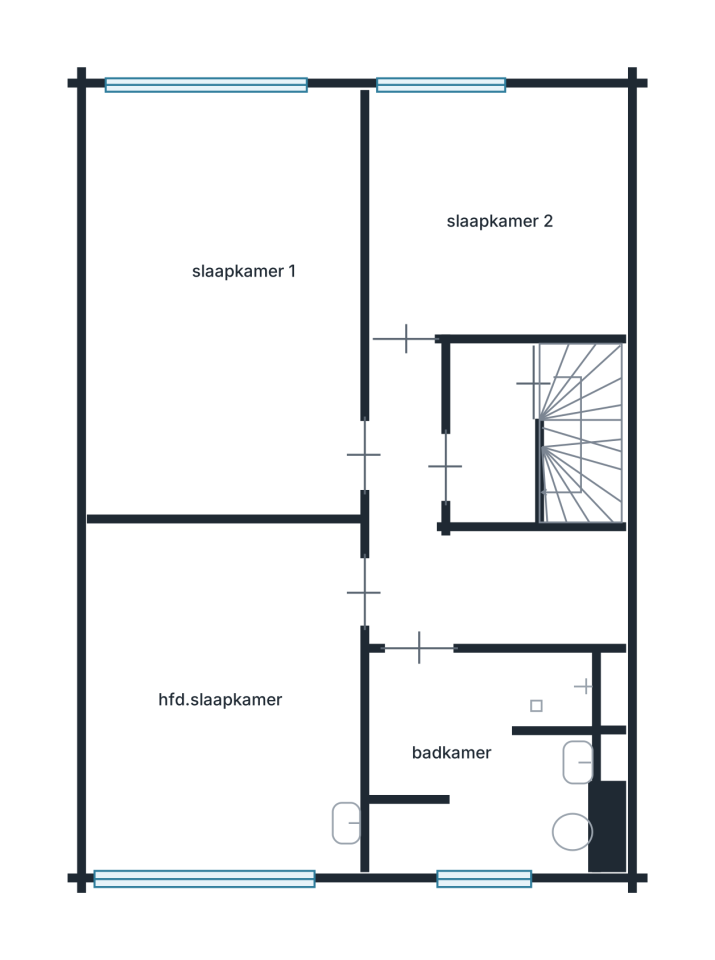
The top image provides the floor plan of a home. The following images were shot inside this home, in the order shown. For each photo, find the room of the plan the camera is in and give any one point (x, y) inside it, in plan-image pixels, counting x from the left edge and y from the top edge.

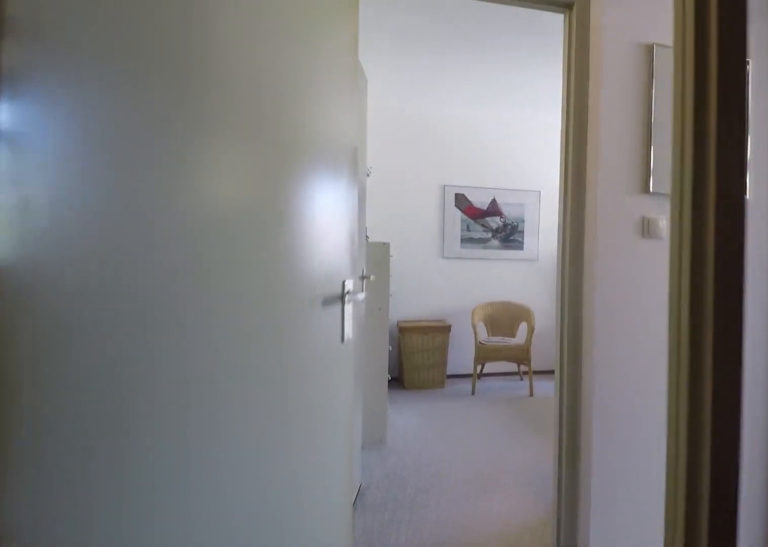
(467, 540)
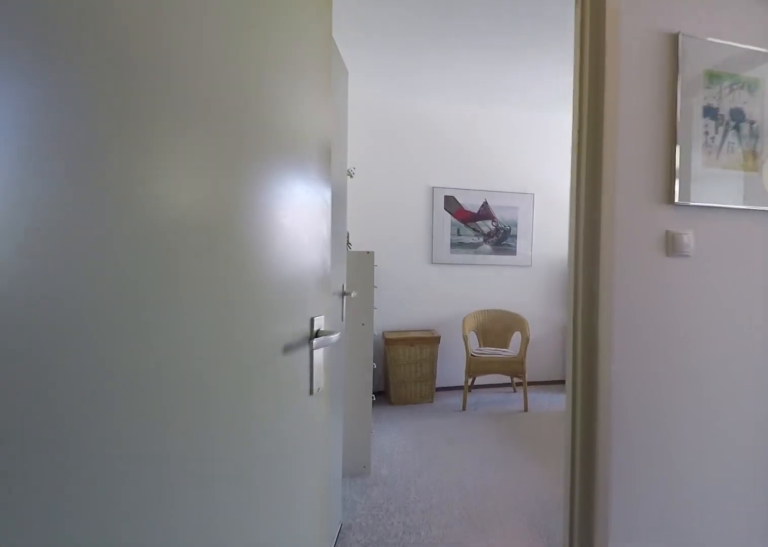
(467, 540)
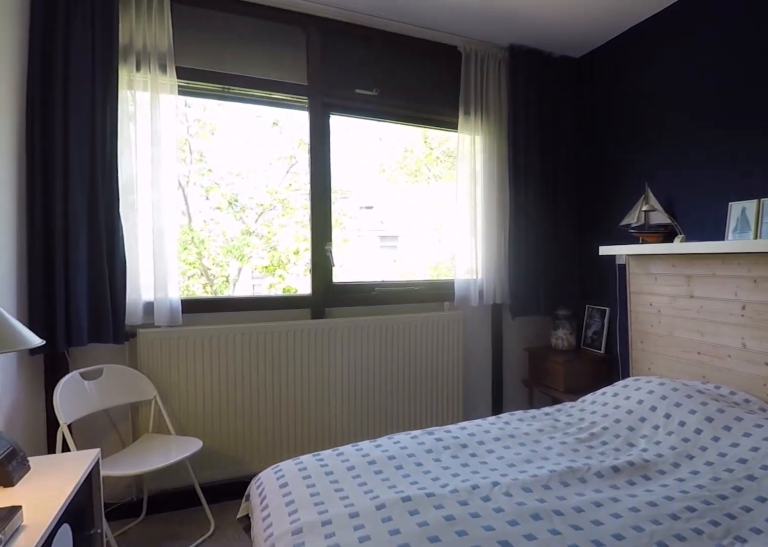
(226, 305)
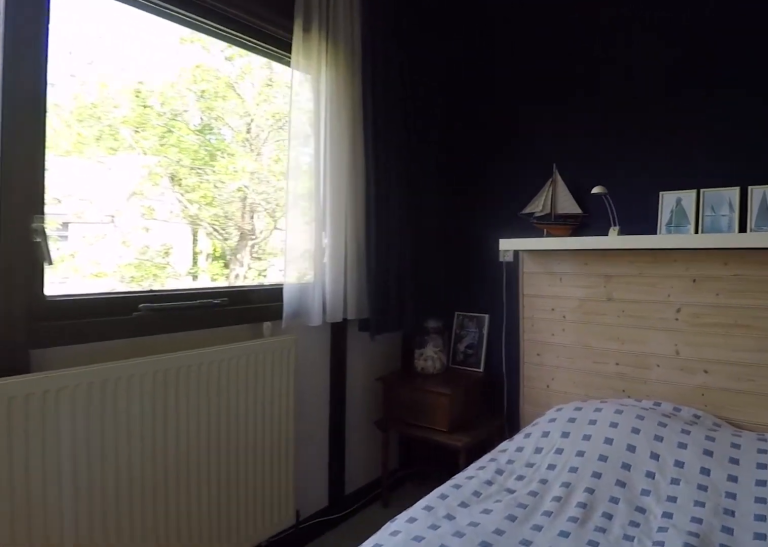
(226, 305)
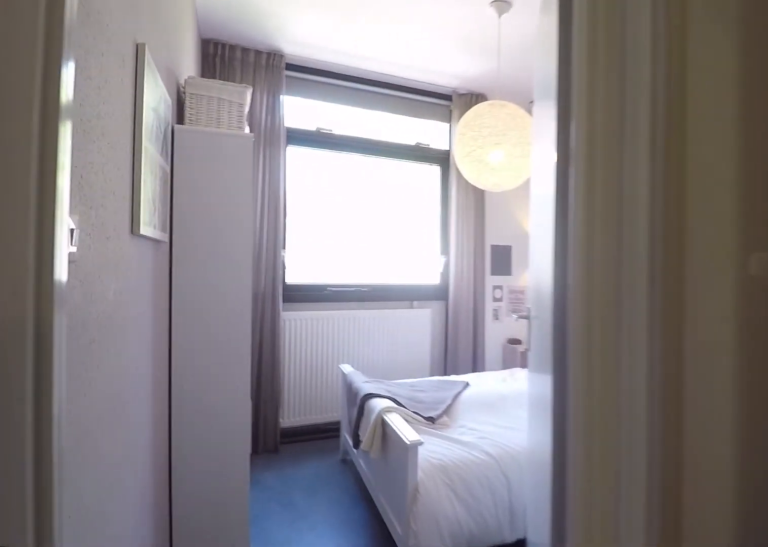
(467, 540)
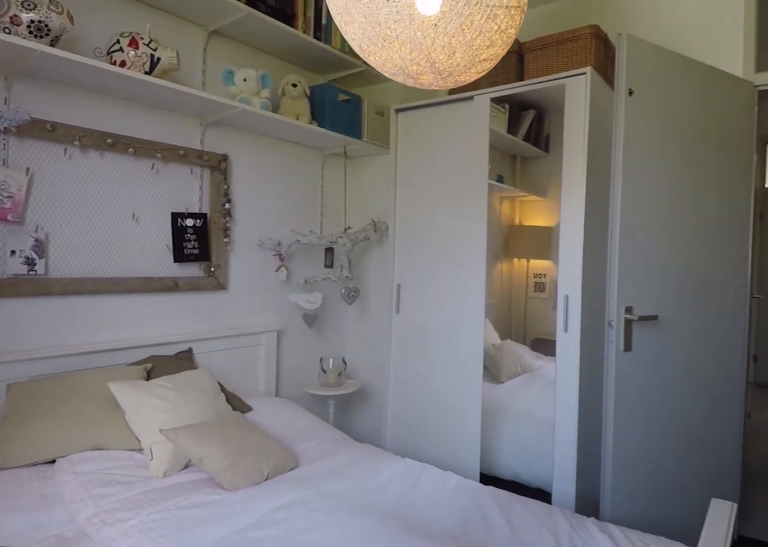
(496, 214)
